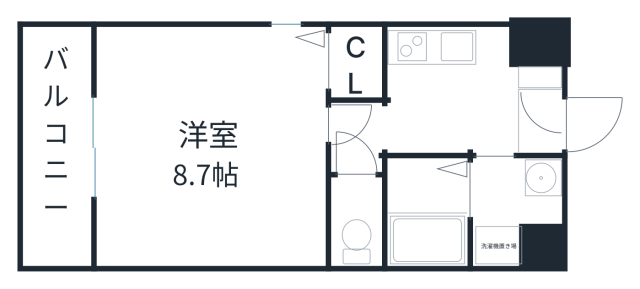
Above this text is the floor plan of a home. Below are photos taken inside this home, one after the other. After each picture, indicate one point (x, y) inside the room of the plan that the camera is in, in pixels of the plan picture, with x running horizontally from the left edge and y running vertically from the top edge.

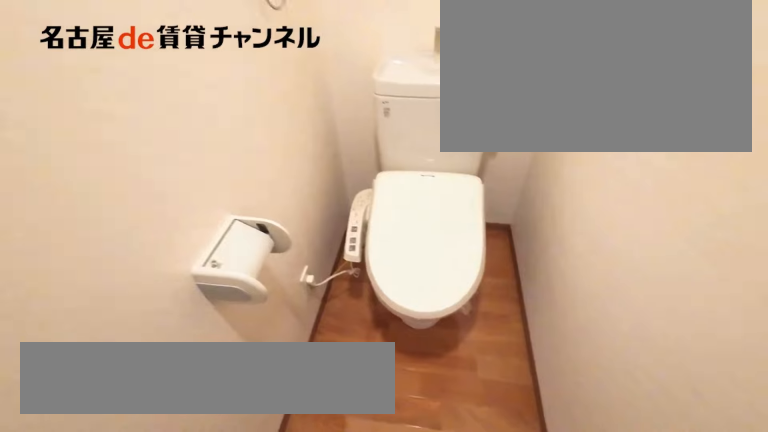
(357, 221)
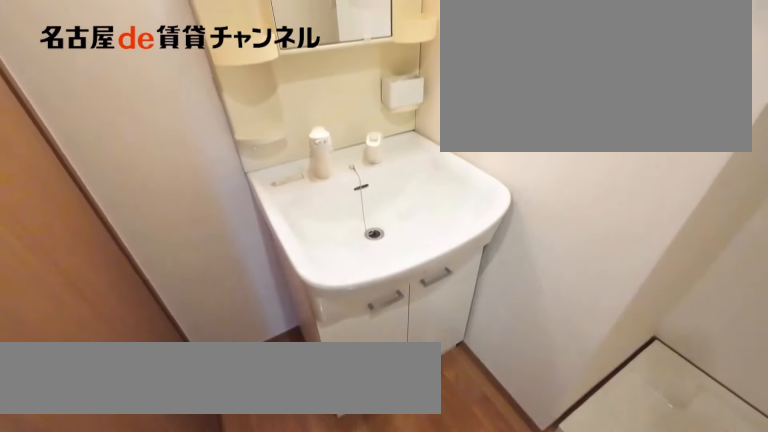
(517, 211)
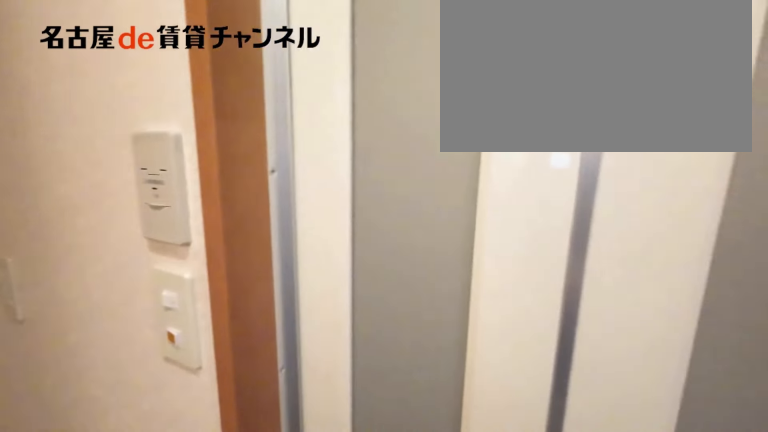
(518, 211)
